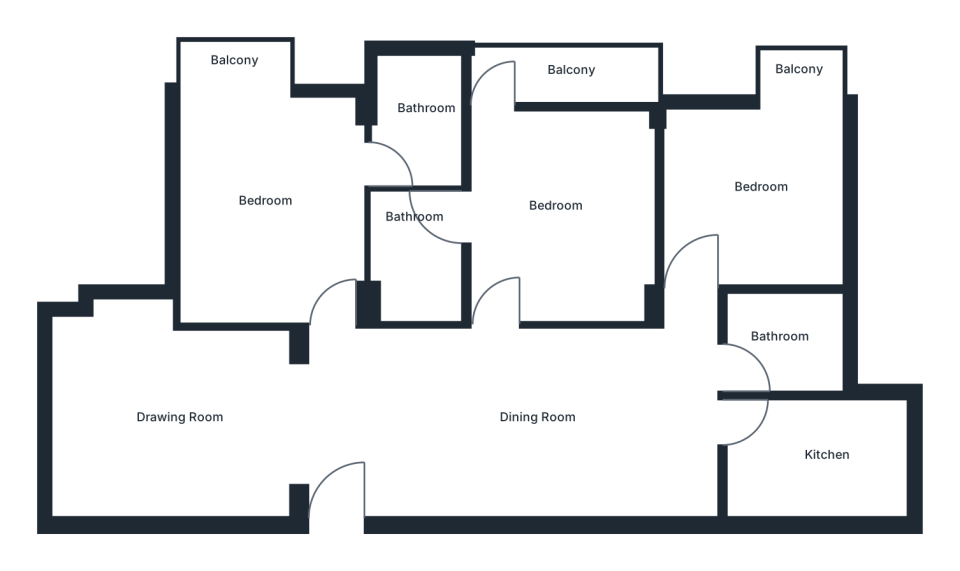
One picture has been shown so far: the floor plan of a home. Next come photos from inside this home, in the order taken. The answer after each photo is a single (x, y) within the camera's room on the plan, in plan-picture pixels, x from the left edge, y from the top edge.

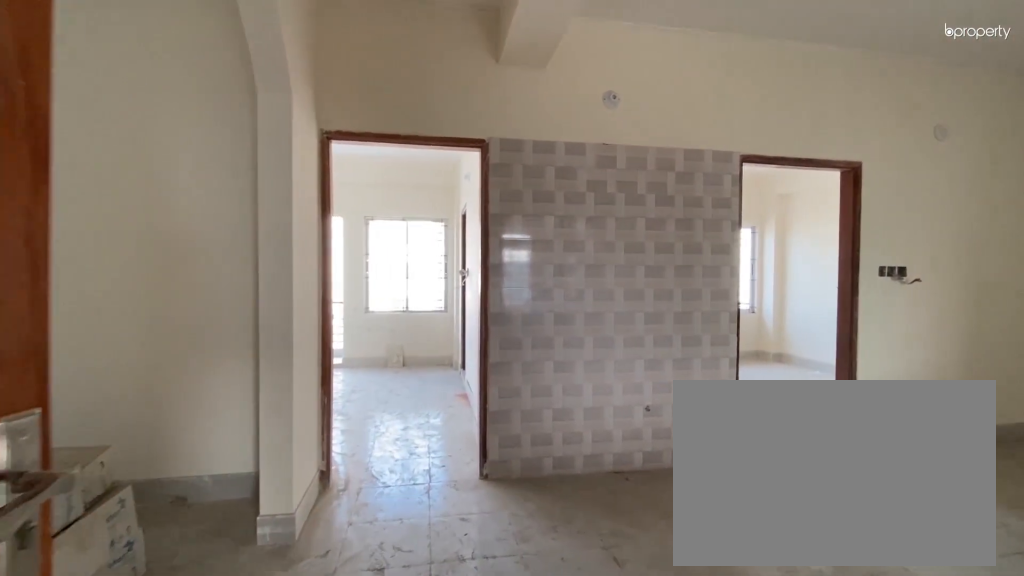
(366, 436)
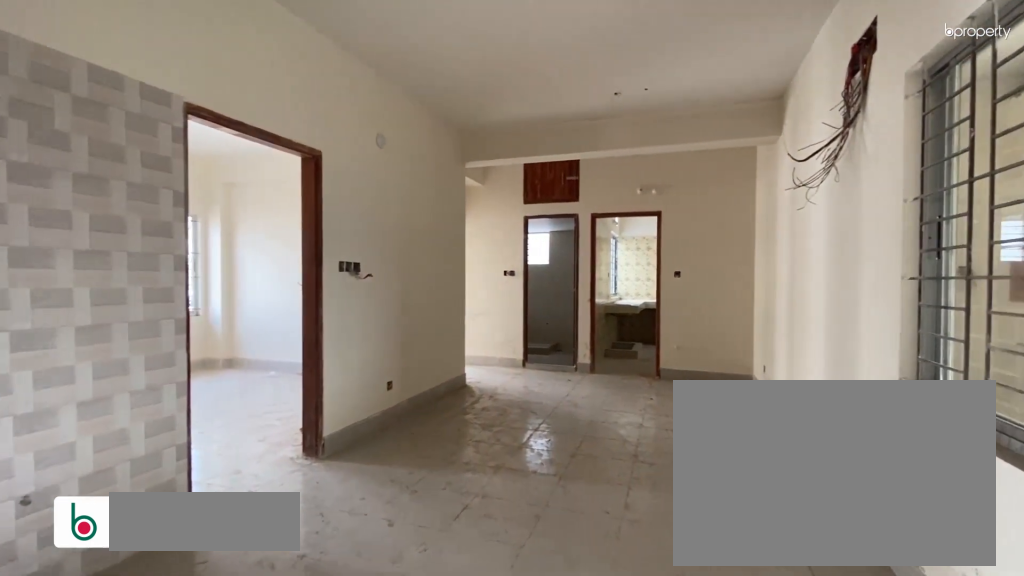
(366, 436)
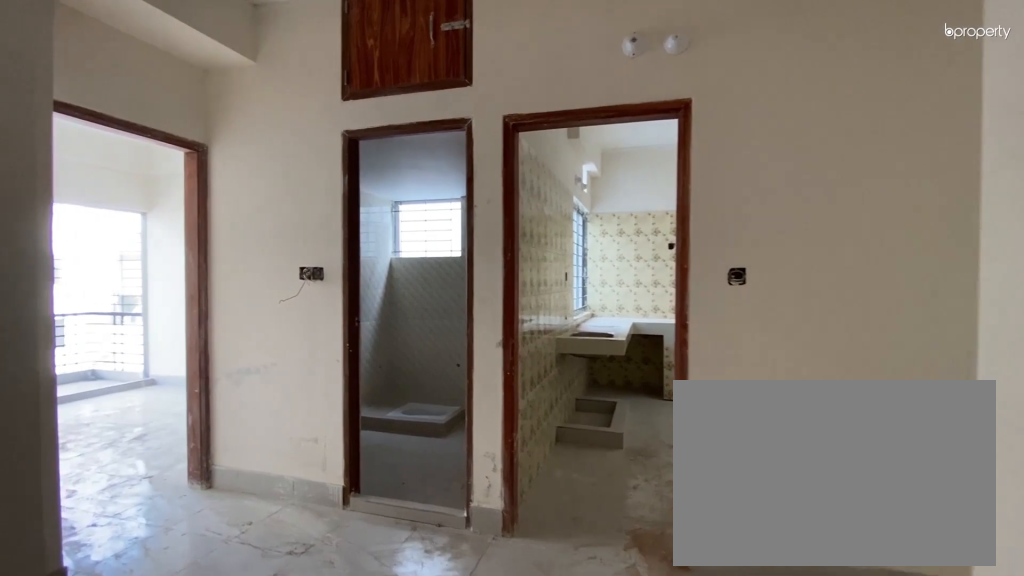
(567, 433)
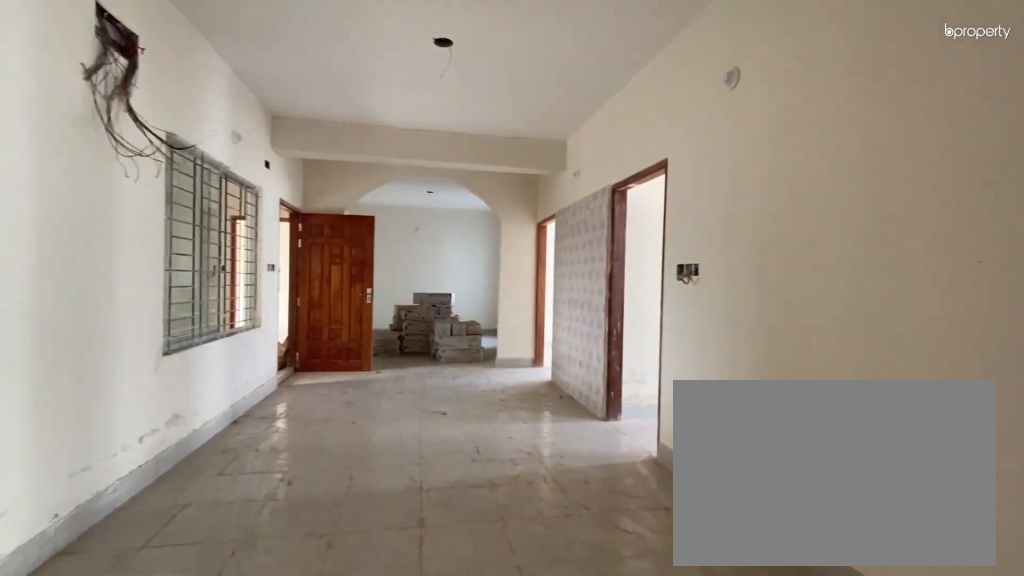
(567, 433)
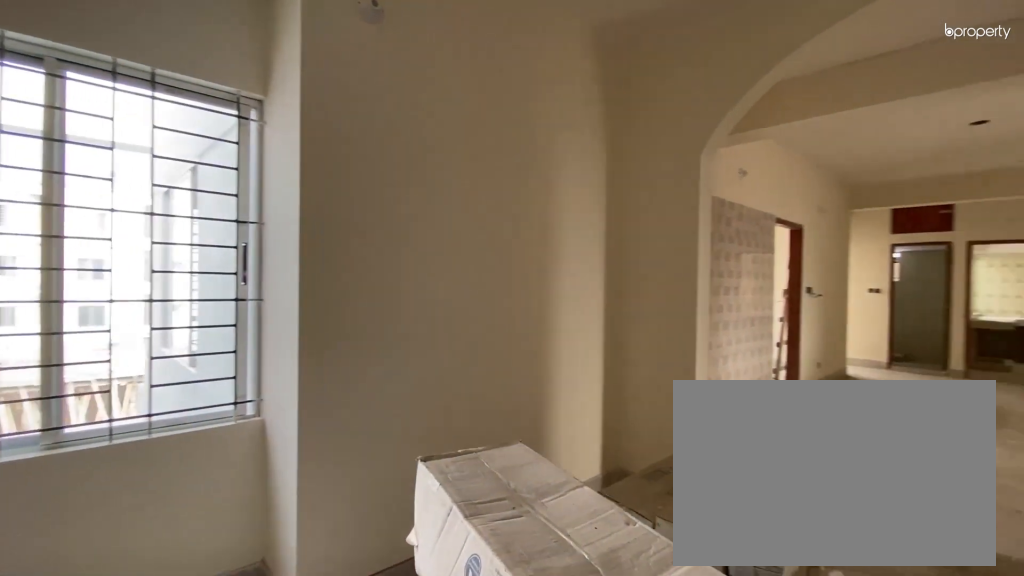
(178, 426)
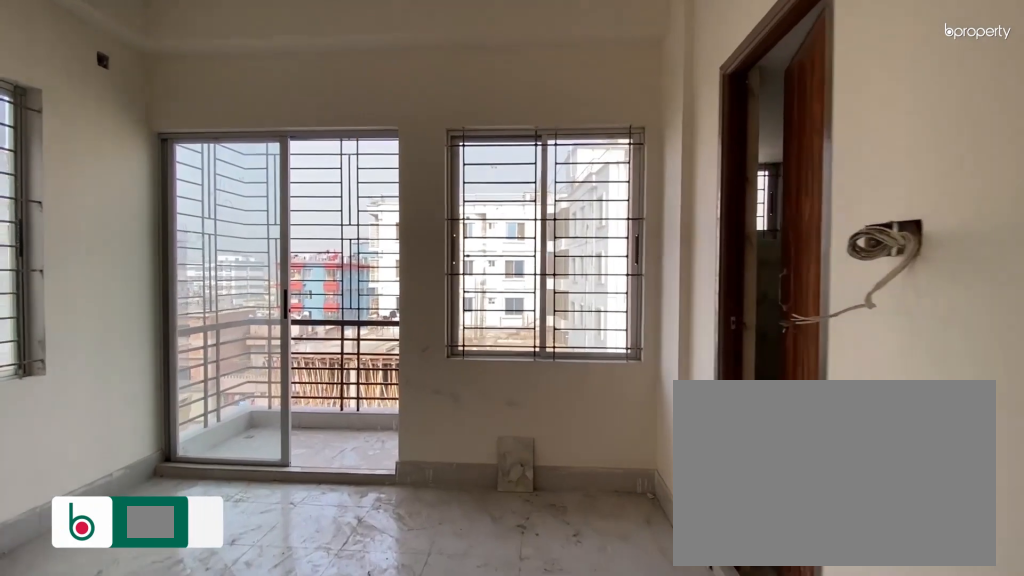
(263, 197)
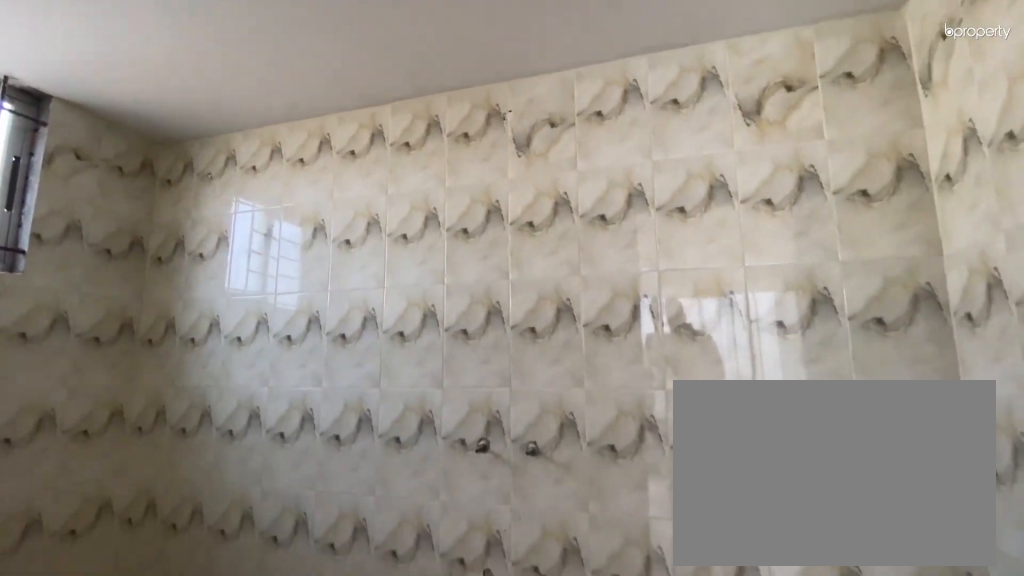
(417, 125)
